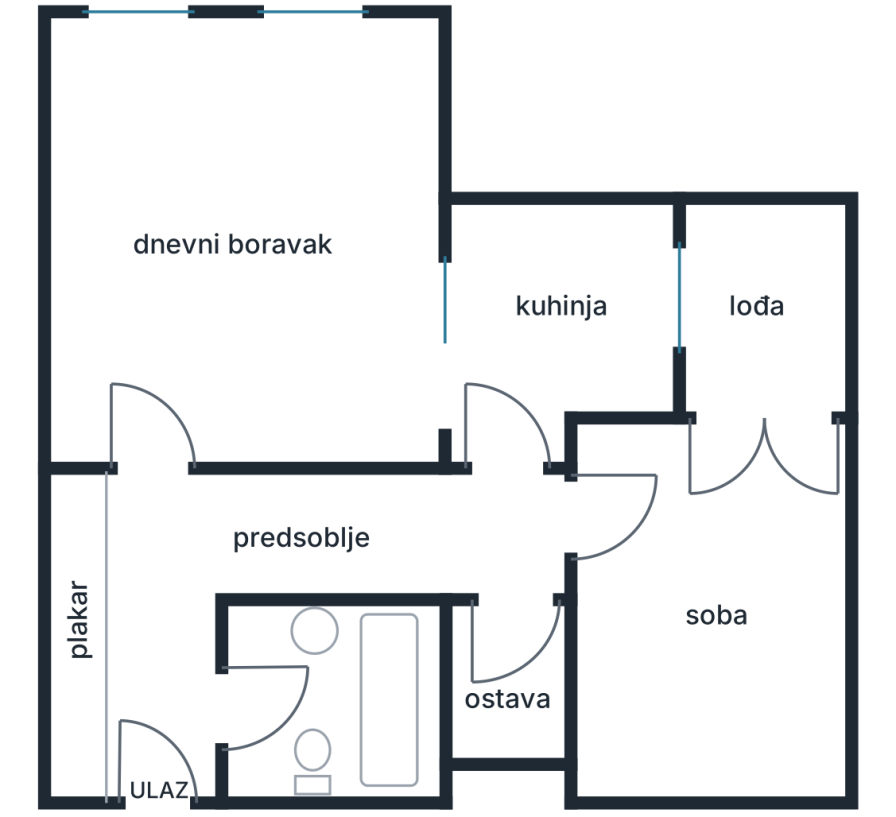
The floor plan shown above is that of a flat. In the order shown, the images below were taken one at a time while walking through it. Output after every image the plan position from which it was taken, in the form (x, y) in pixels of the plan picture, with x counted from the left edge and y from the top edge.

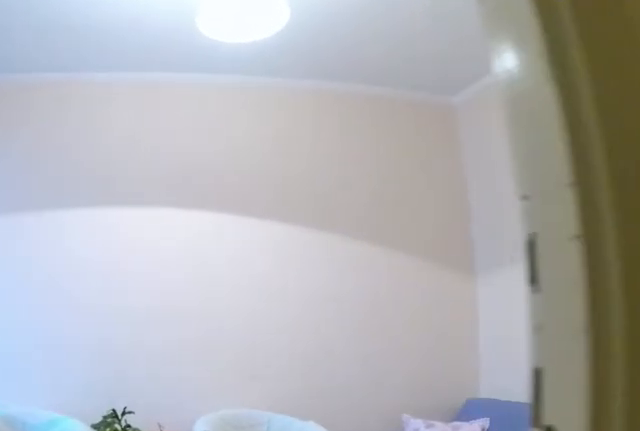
(484, 536)
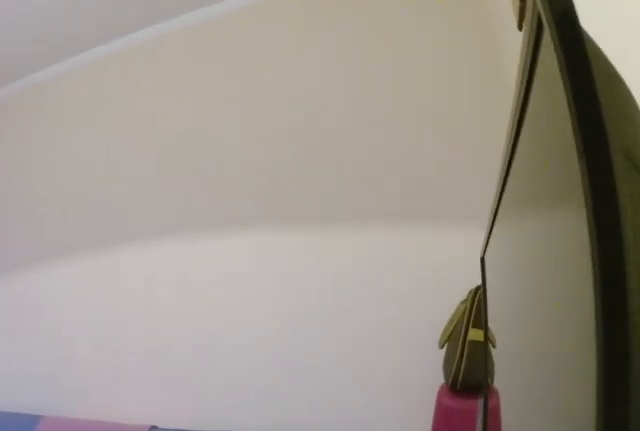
(567, 509)
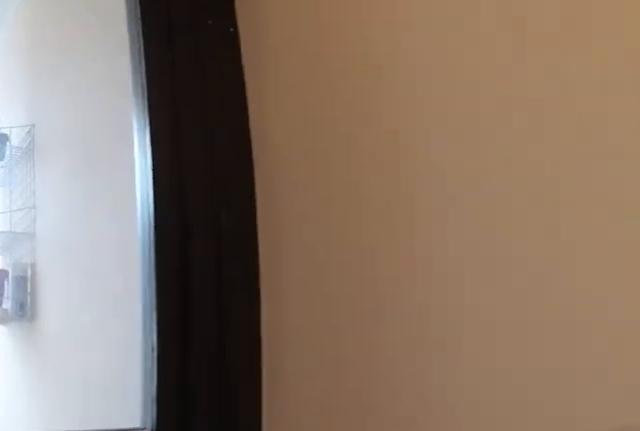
(800, 527)
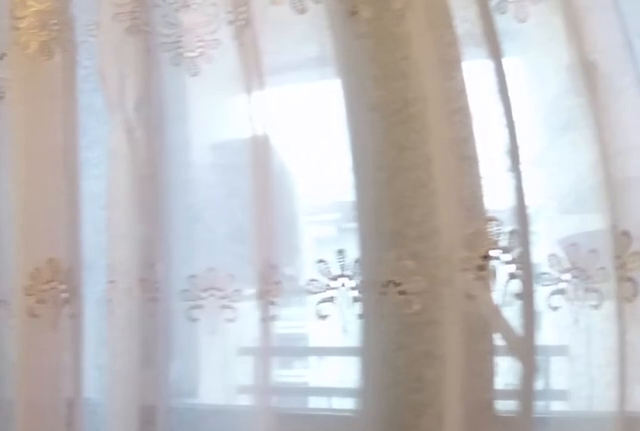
(833, 521)
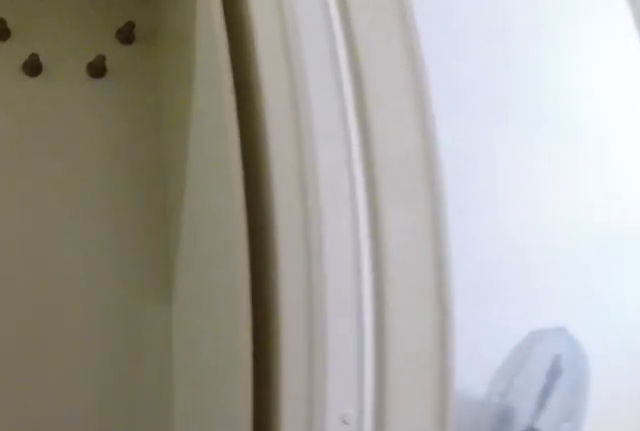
(191, 539)
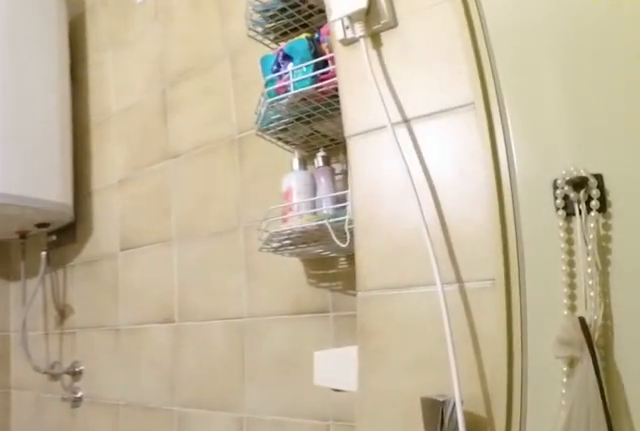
(205, 702)
